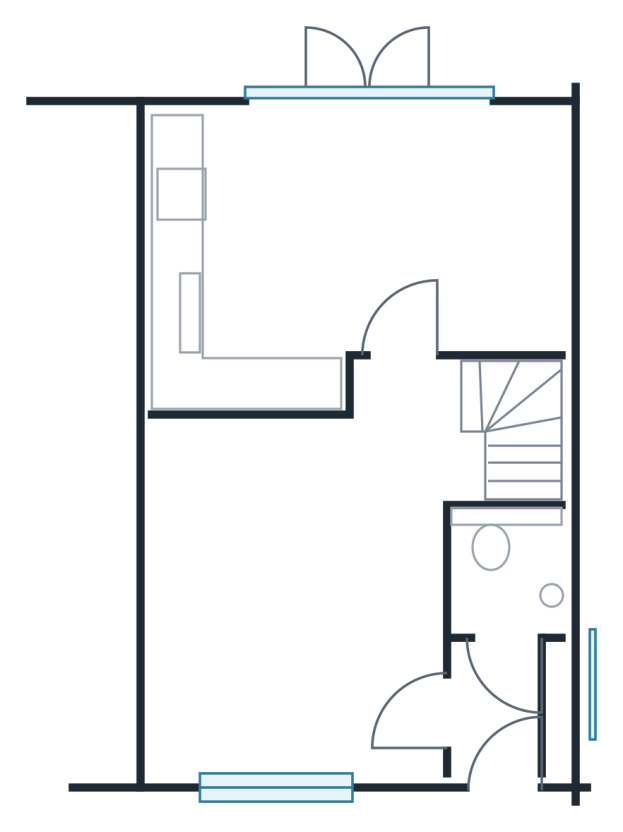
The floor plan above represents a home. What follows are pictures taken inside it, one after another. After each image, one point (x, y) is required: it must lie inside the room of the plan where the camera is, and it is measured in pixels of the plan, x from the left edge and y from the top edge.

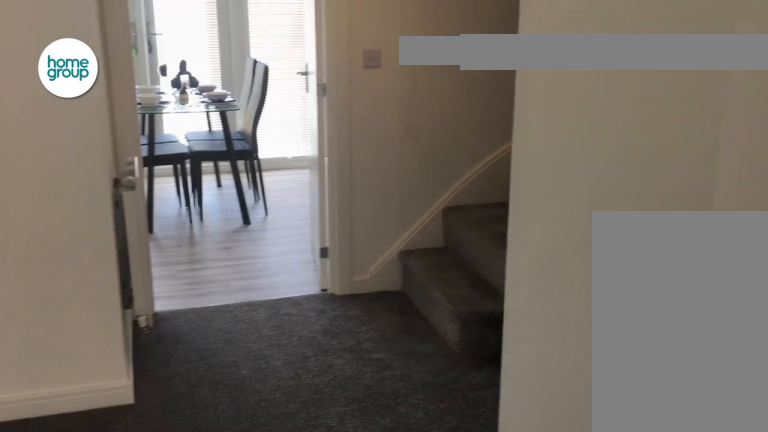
(298, 579)
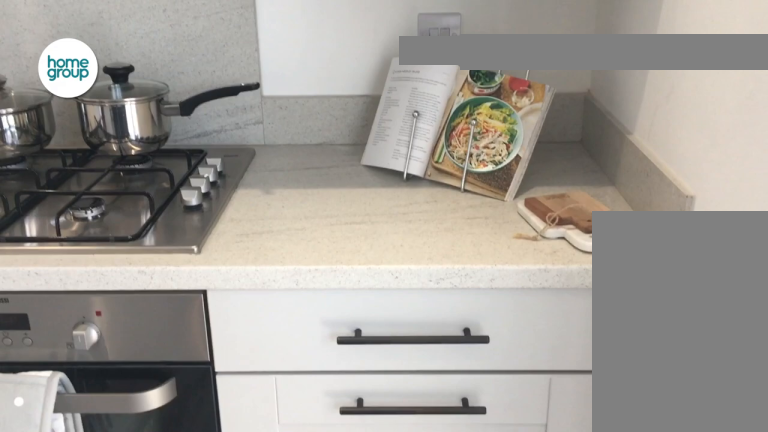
(358, 244)
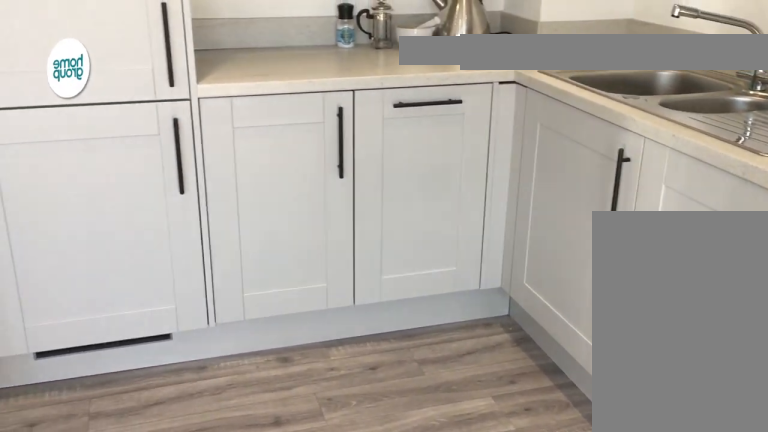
(358, 244)
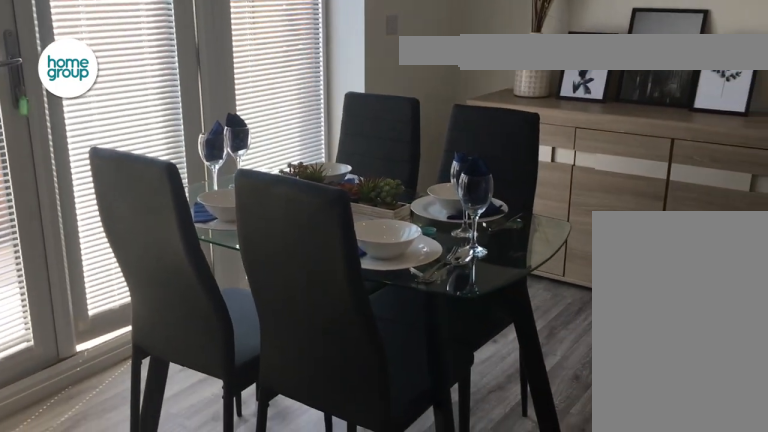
(358, 244)
